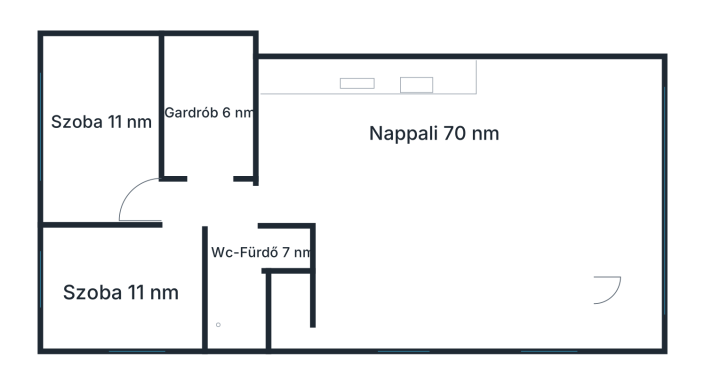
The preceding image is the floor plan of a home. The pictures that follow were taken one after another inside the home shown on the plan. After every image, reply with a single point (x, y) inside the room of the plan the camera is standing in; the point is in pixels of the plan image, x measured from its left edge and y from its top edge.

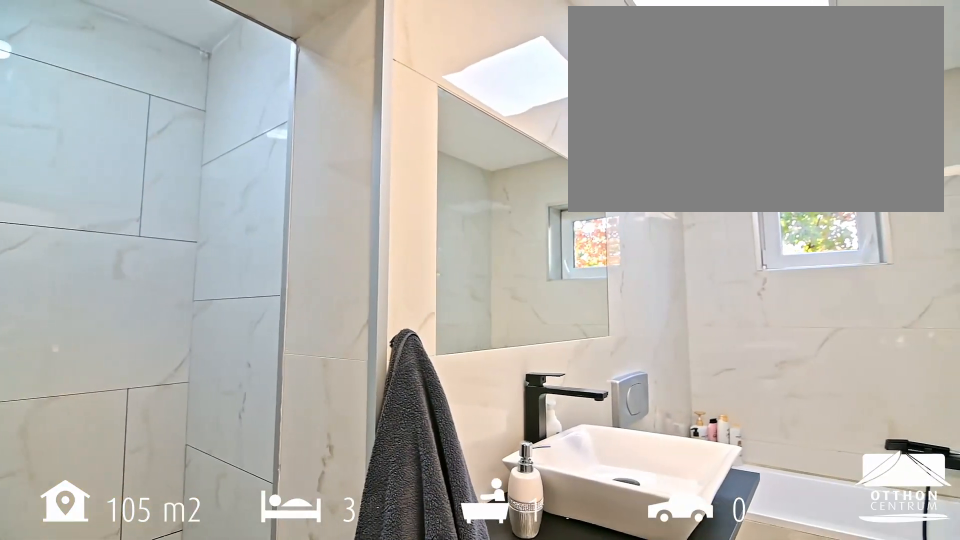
(235, 278)
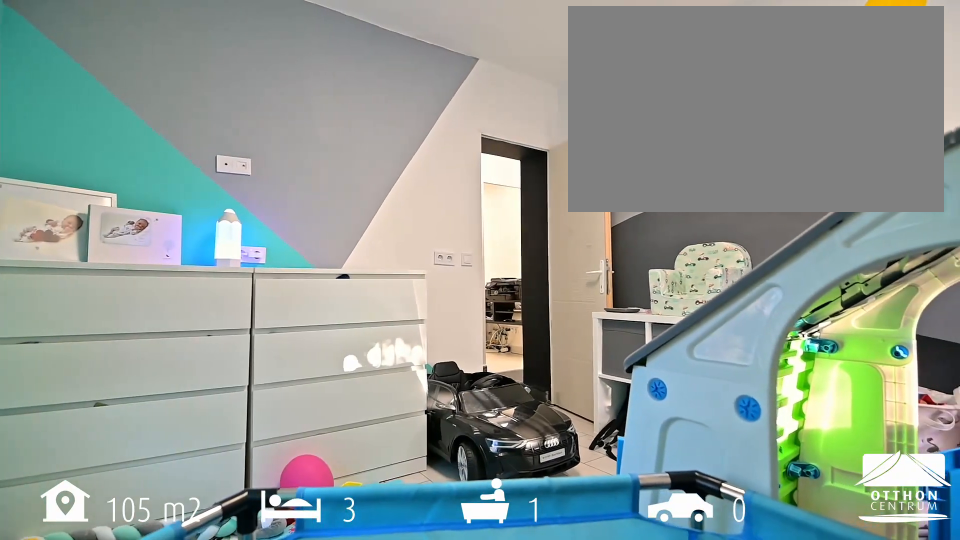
(121, 294)
